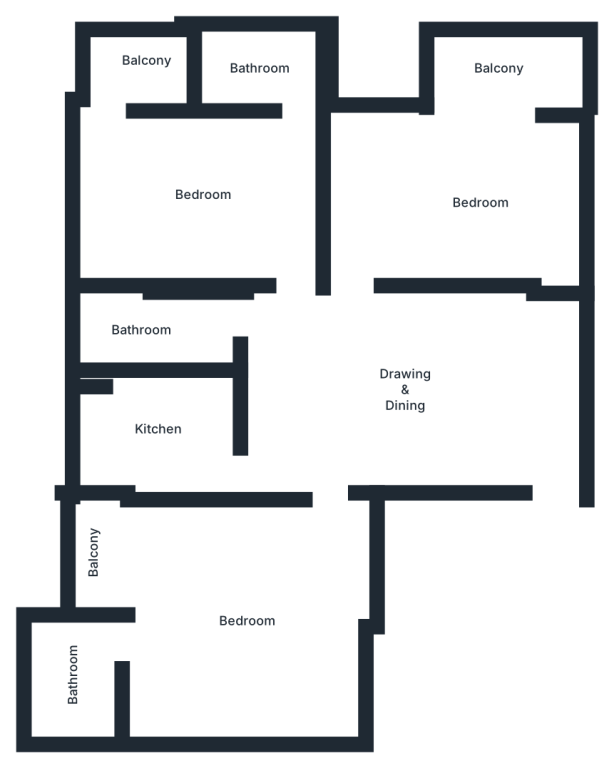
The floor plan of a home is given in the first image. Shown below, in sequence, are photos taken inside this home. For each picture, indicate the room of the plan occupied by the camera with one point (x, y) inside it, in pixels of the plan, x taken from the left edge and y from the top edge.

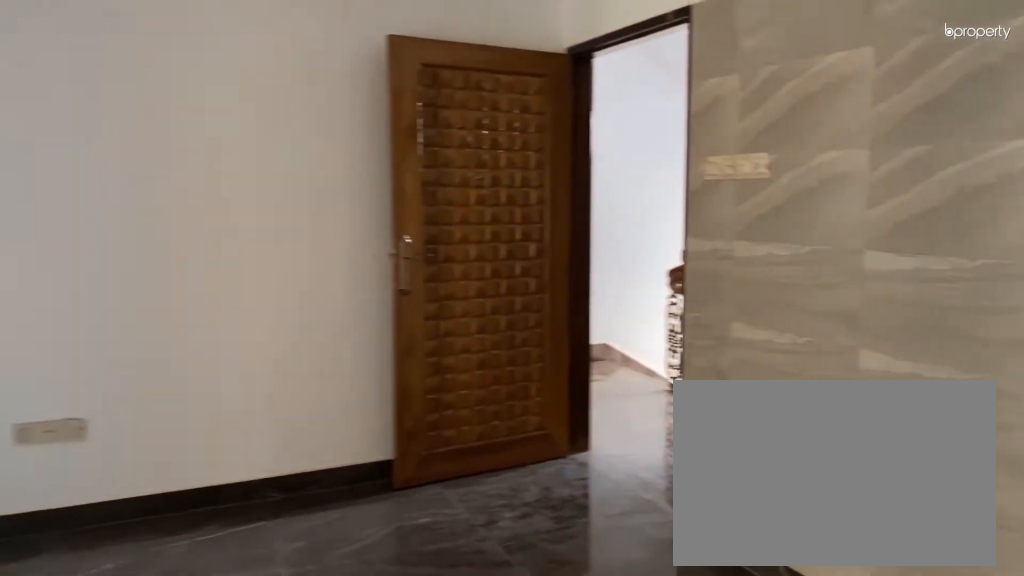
(407, 373)
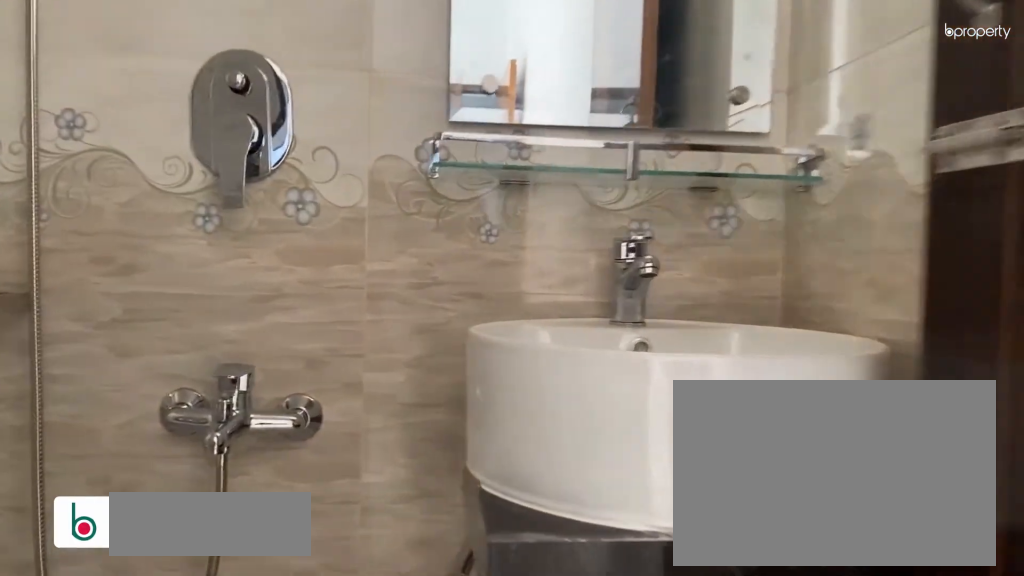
(259, 63)
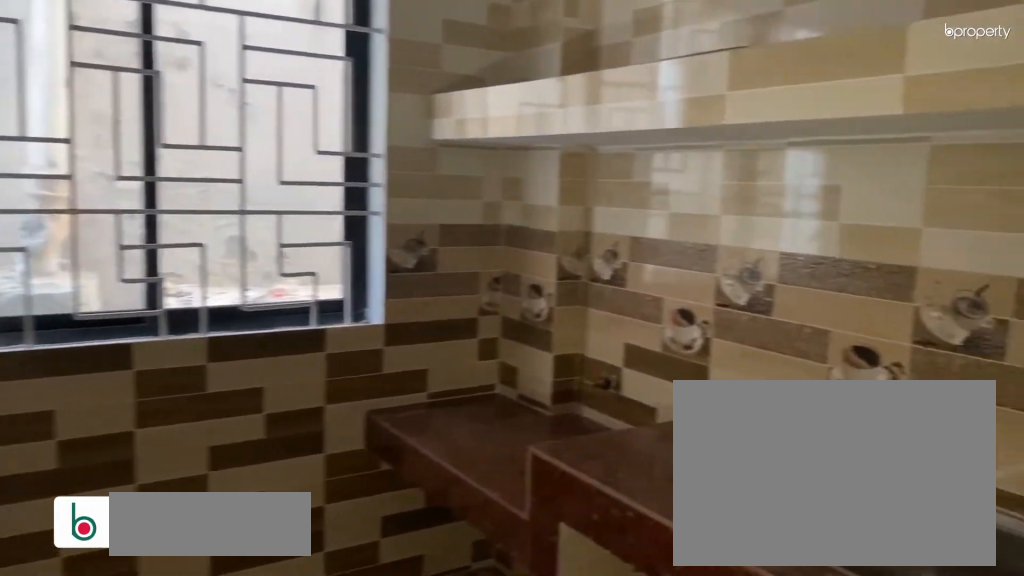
(157, 422)
